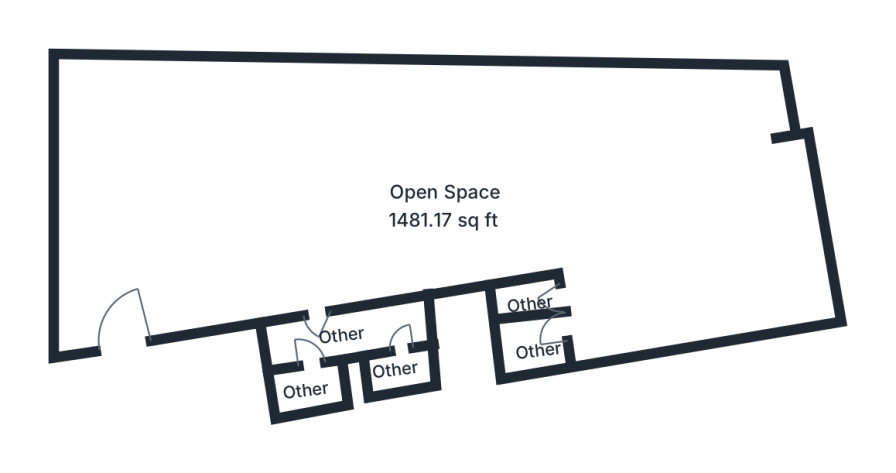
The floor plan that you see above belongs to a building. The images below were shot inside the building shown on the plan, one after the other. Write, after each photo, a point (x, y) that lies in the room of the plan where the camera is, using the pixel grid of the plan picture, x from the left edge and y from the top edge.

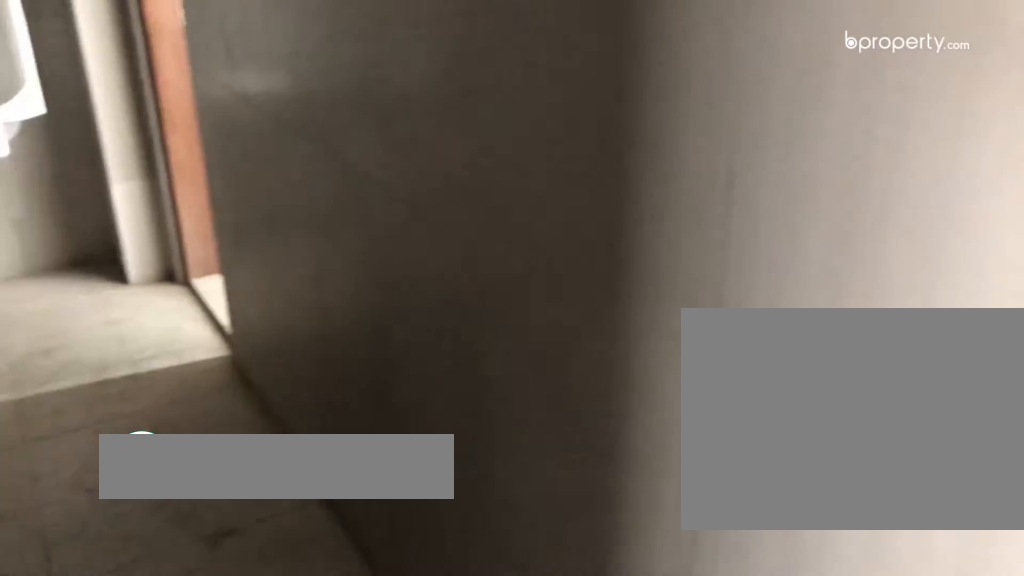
(312, 346)
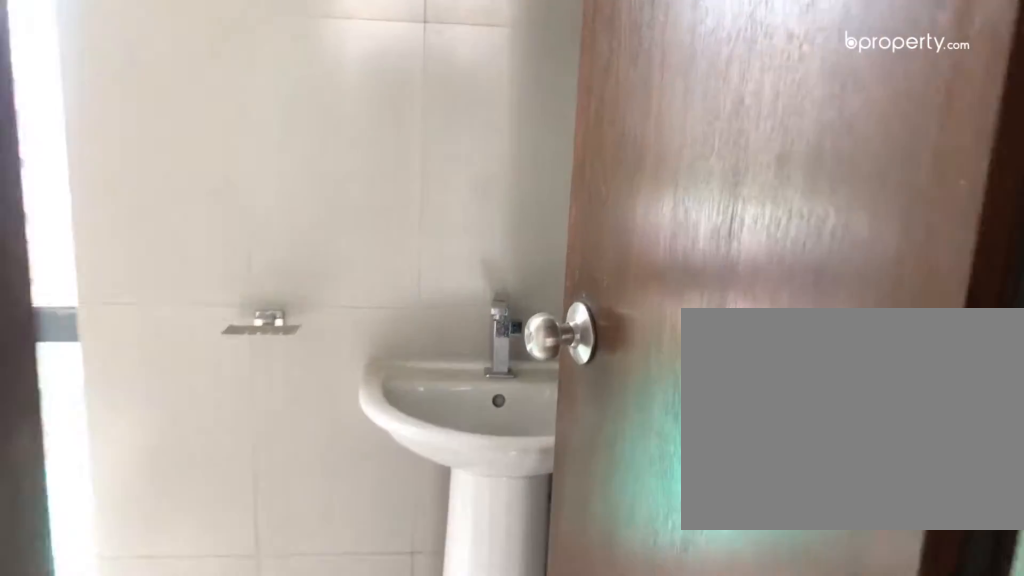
(307, 384)
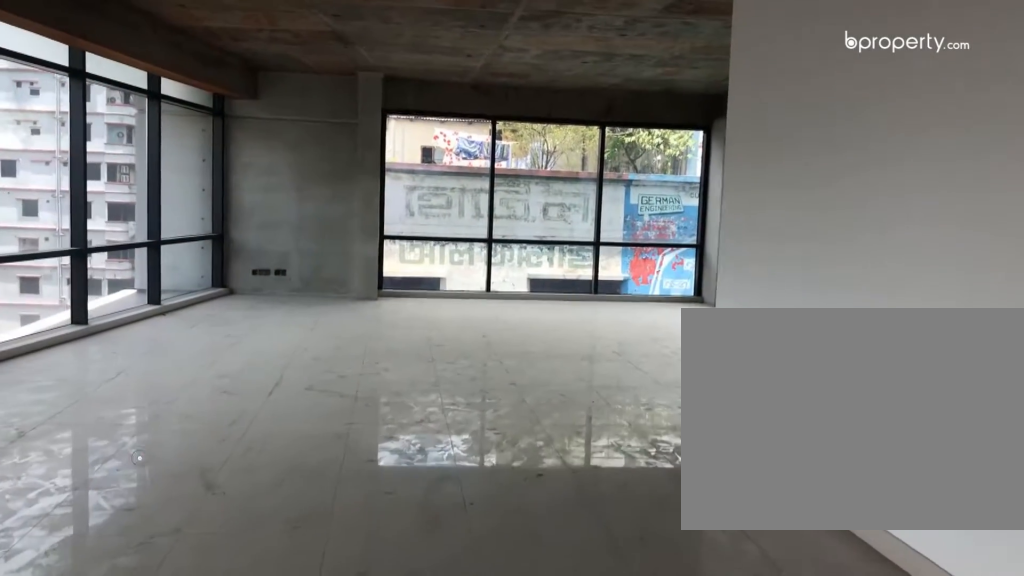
(498, 158)
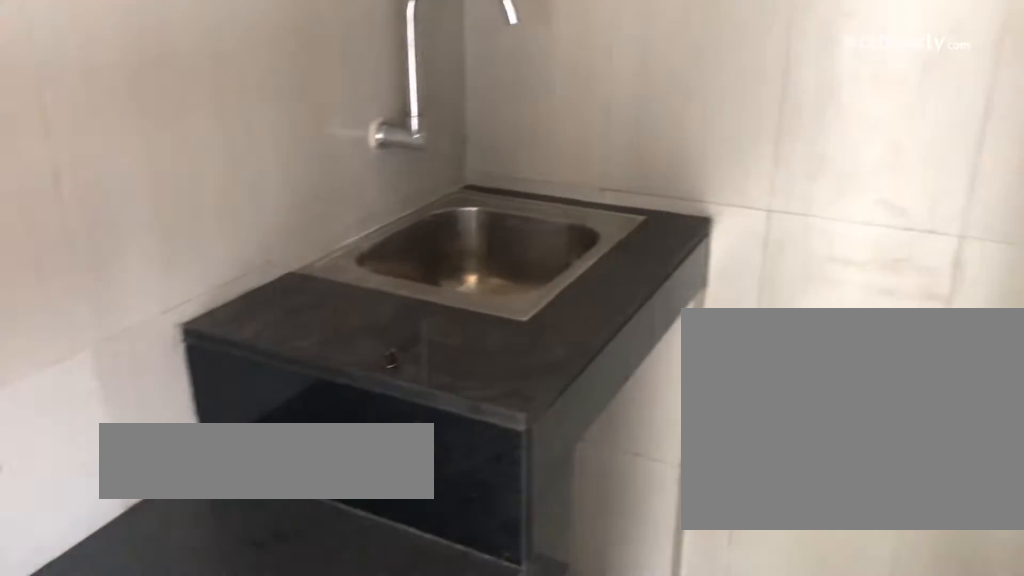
(519, 295)
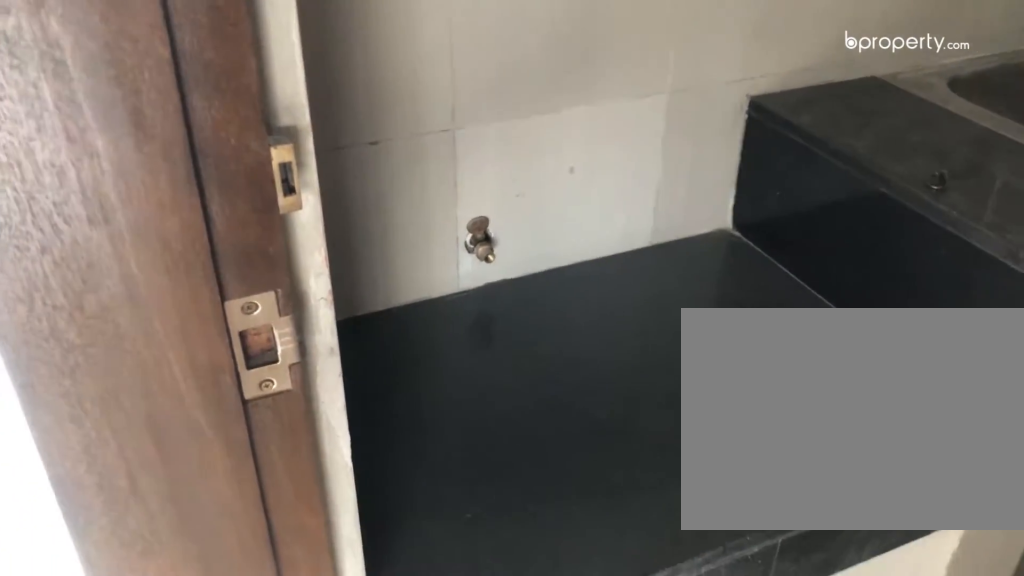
(519, 295)
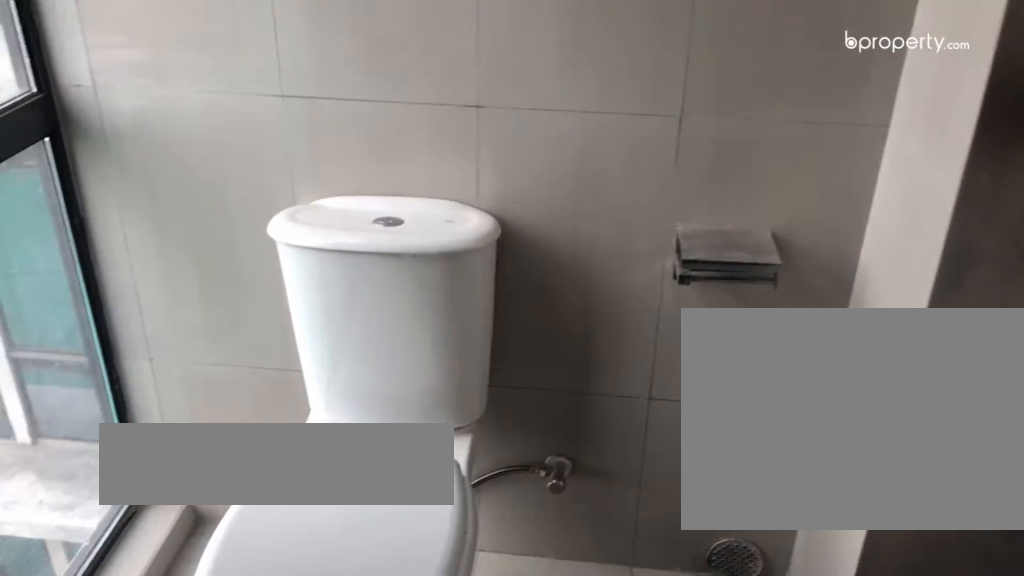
(536, 351)
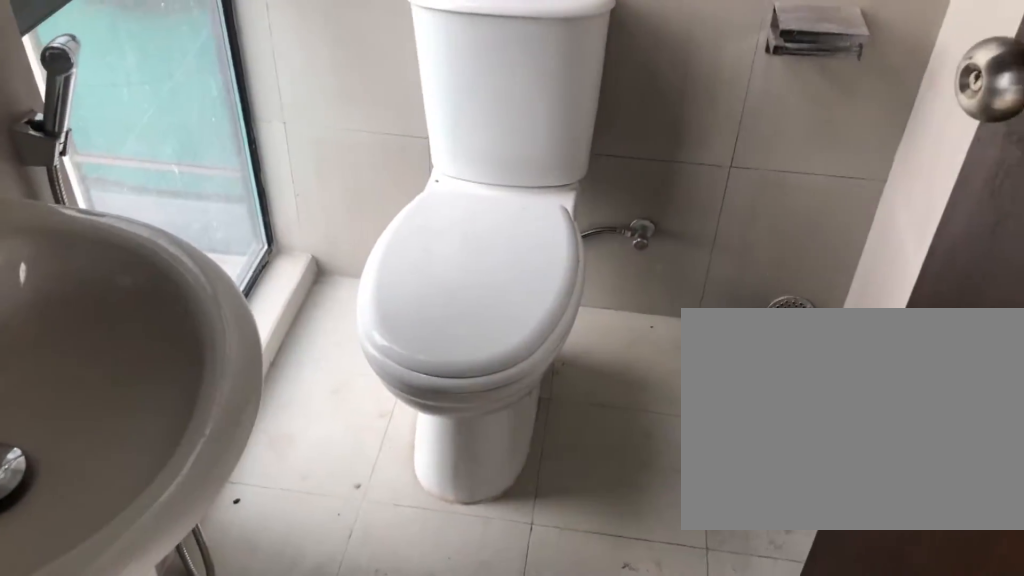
(536, 351)
